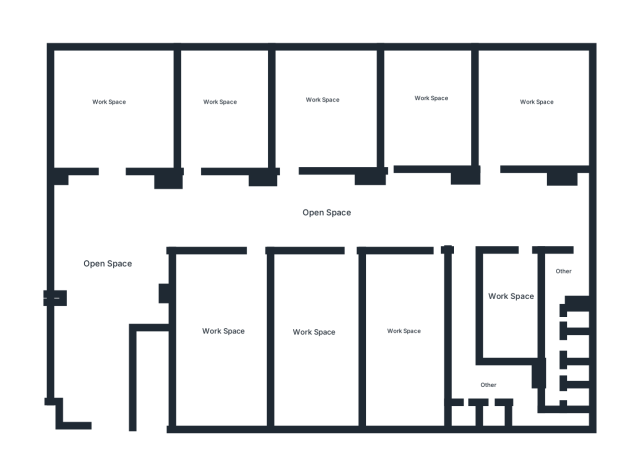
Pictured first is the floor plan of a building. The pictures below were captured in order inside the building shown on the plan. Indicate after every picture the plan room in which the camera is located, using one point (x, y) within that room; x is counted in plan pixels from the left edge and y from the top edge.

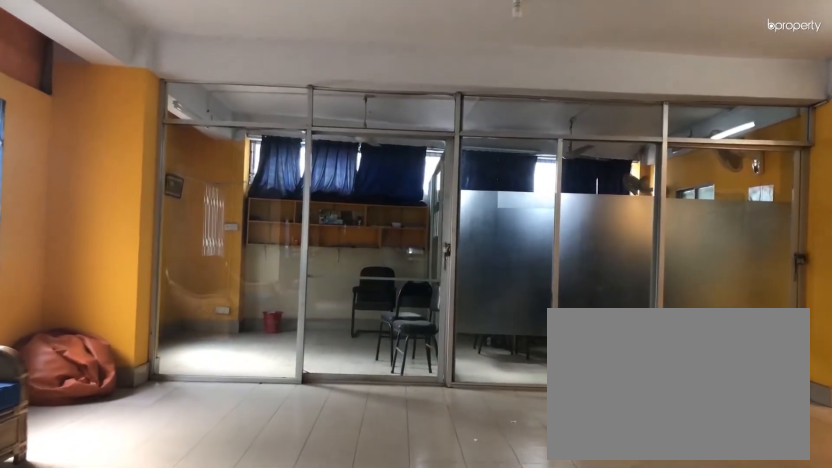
(109, 278)
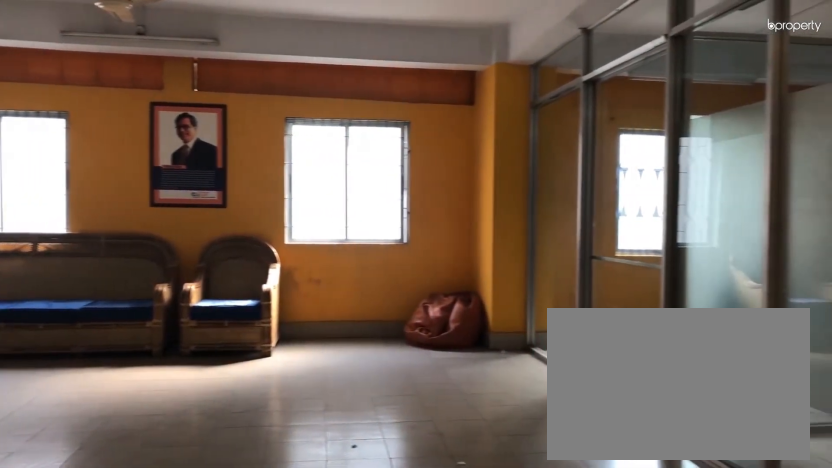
(111, 228)
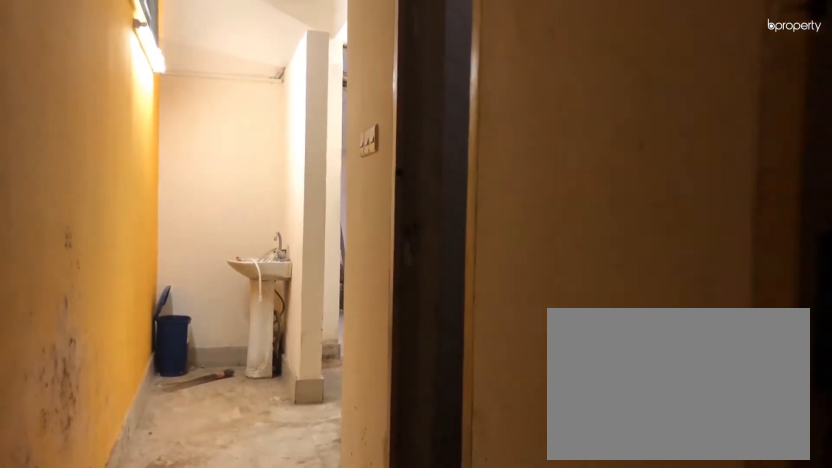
(553, 355)
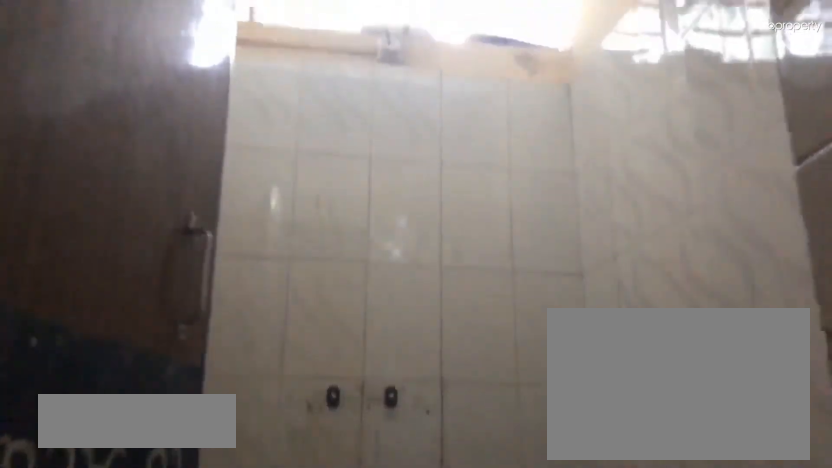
(576, 397)
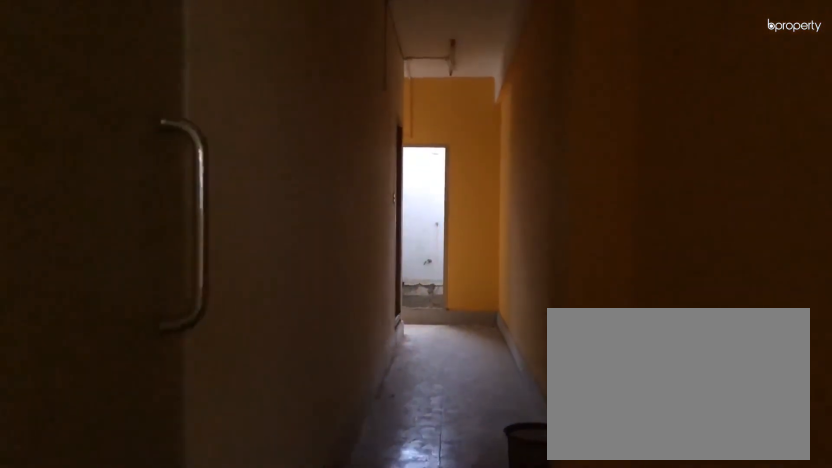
(464, 267)
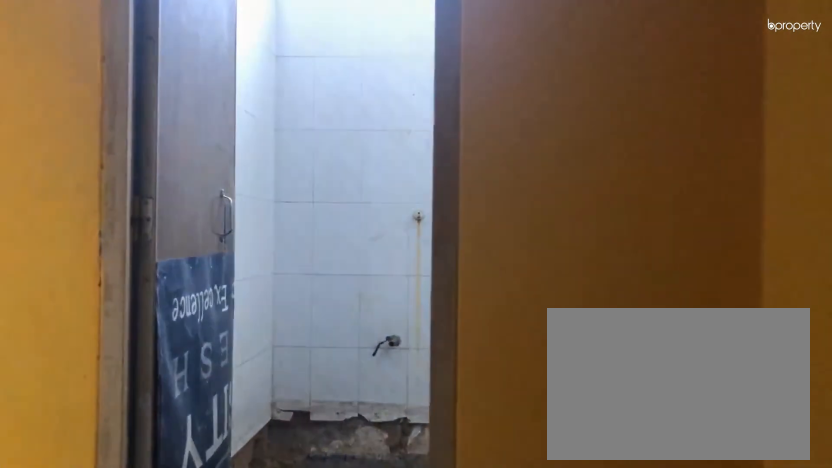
(463, 343)
